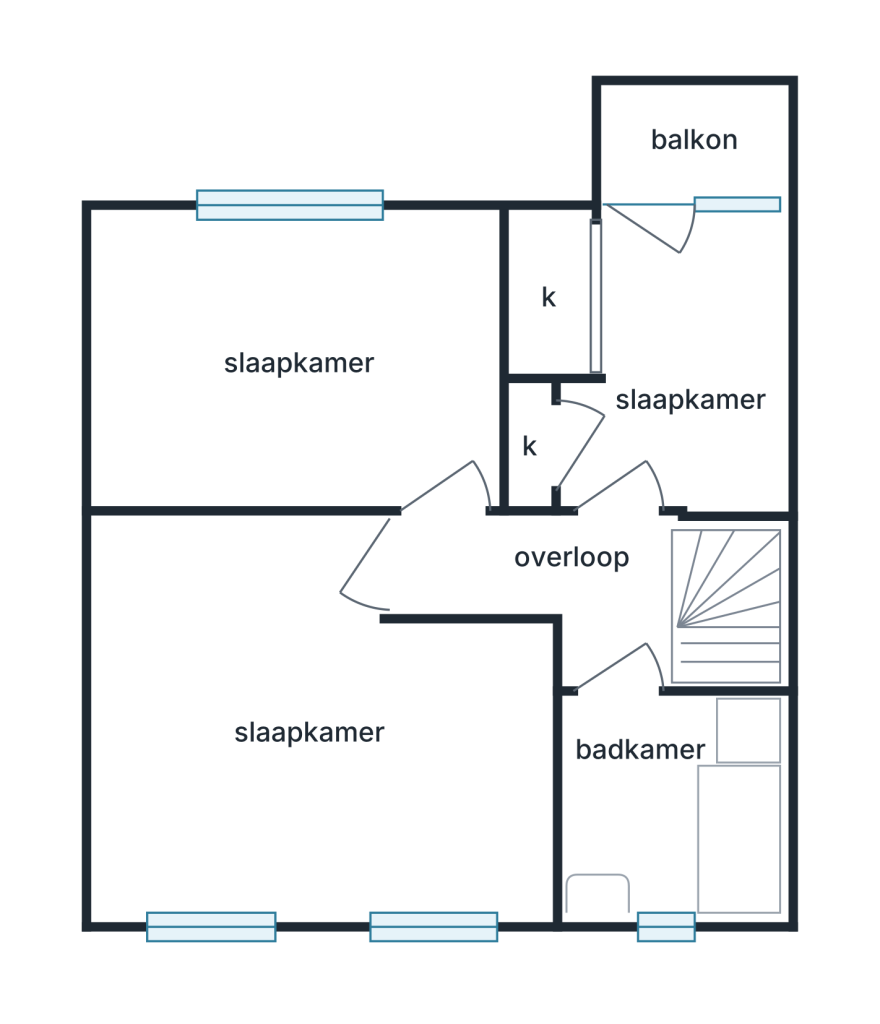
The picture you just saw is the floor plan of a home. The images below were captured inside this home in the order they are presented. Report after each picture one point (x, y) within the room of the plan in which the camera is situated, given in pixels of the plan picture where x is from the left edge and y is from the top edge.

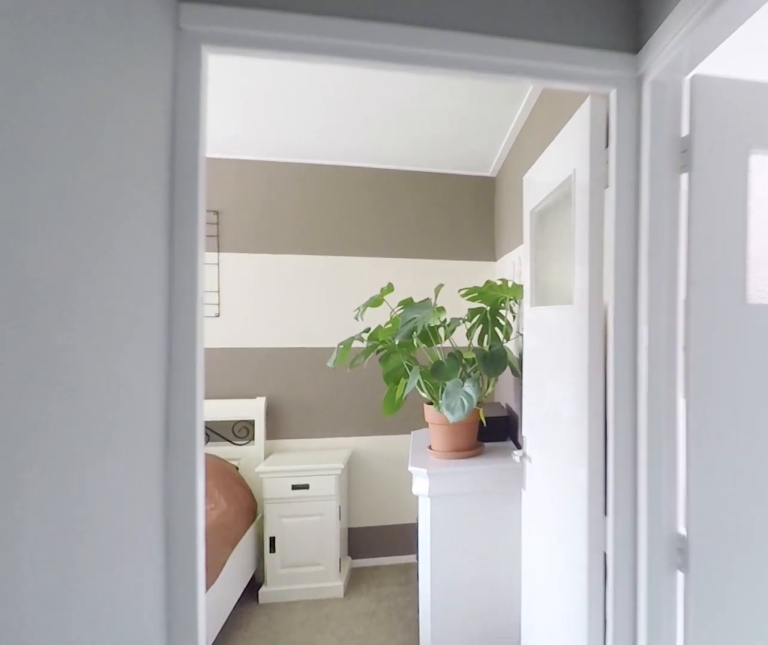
(583, 588)
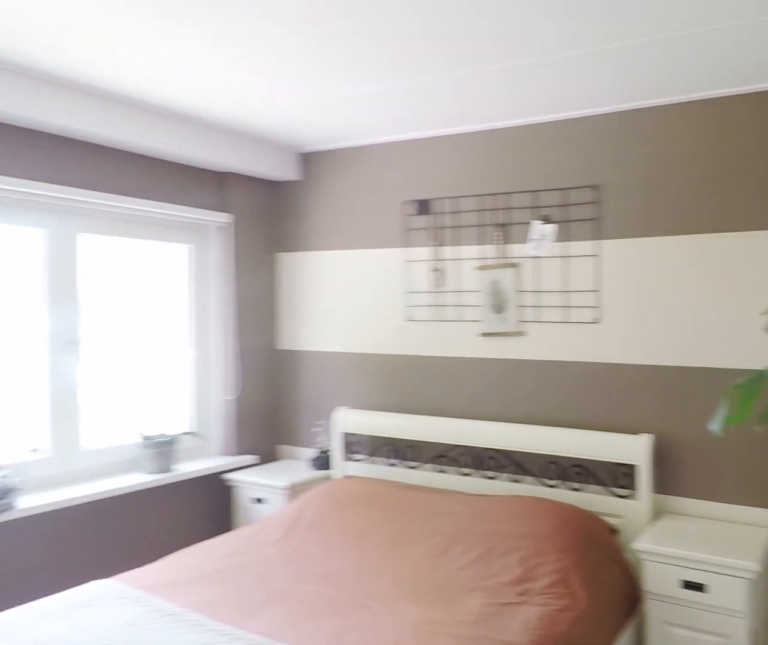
(450, 776)
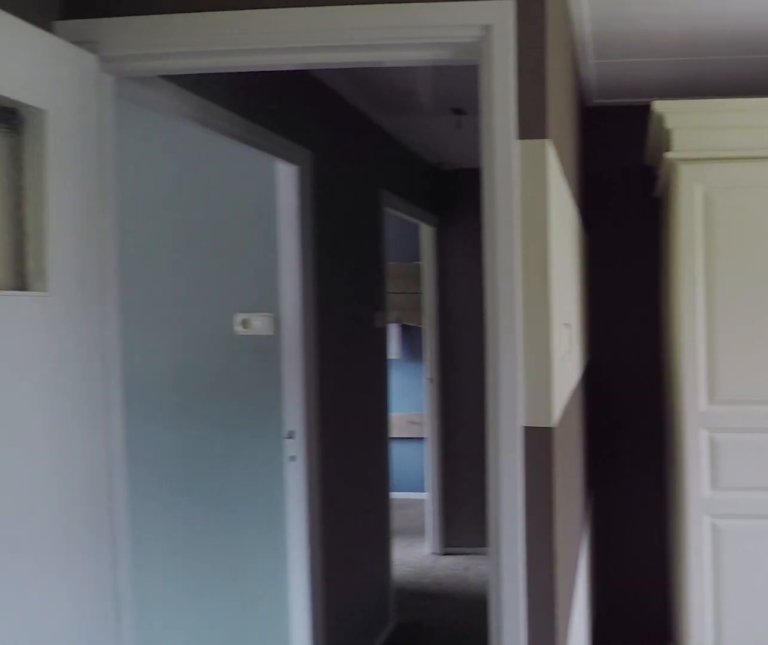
(450, 776)
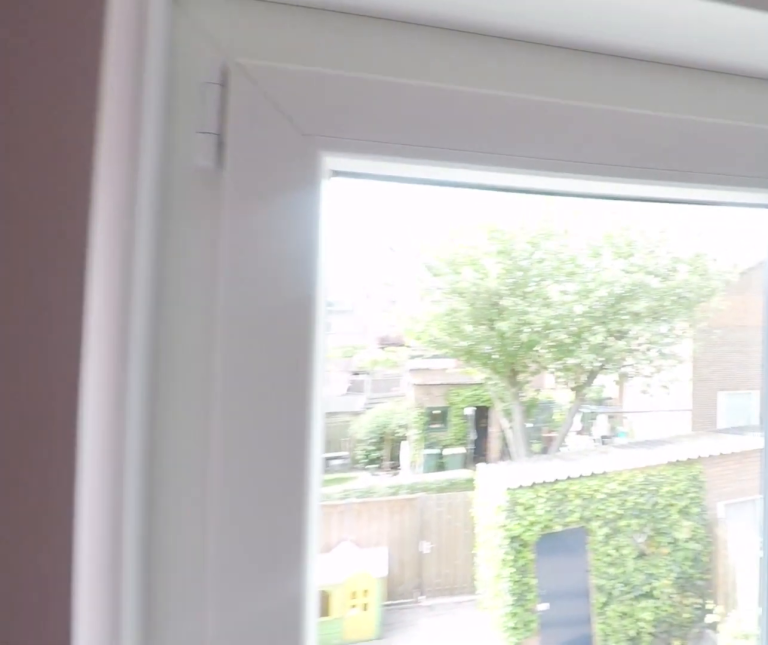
(487, 371)
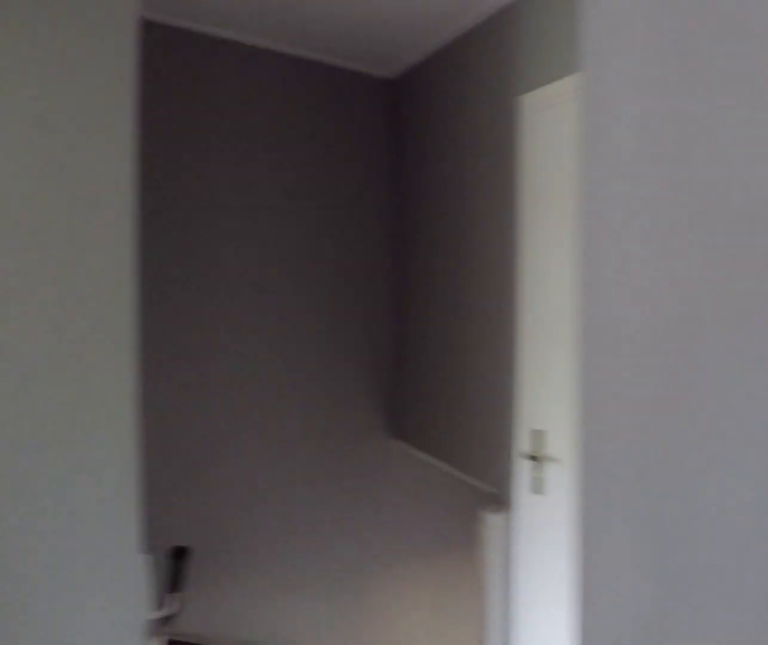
(583, 587)
